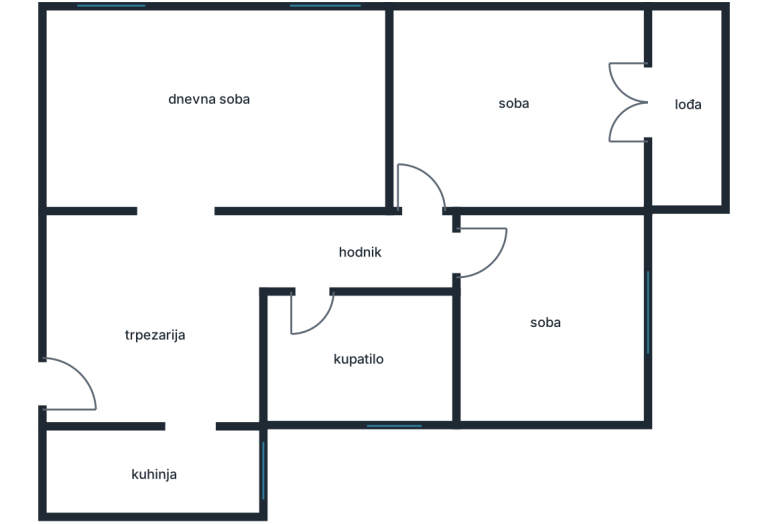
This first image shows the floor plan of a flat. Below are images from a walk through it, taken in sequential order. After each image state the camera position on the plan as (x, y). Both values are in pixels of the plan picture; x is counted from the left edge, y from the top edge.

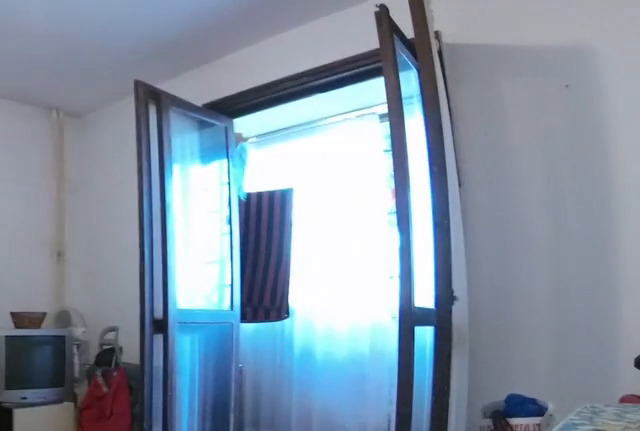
(427, 211)
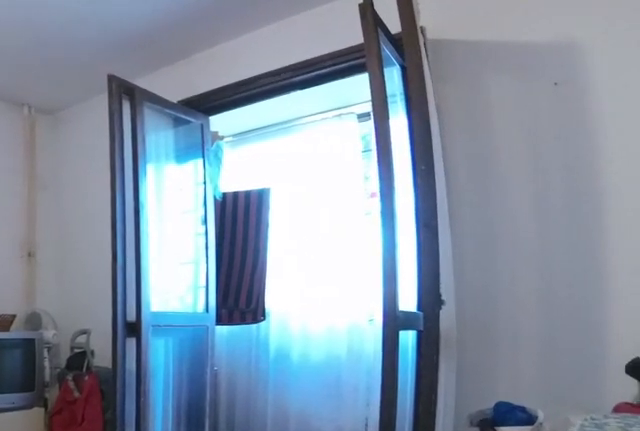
(441, 201)
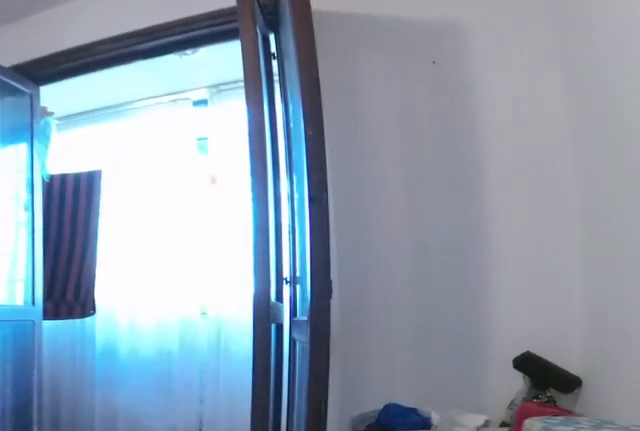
(473, 182)
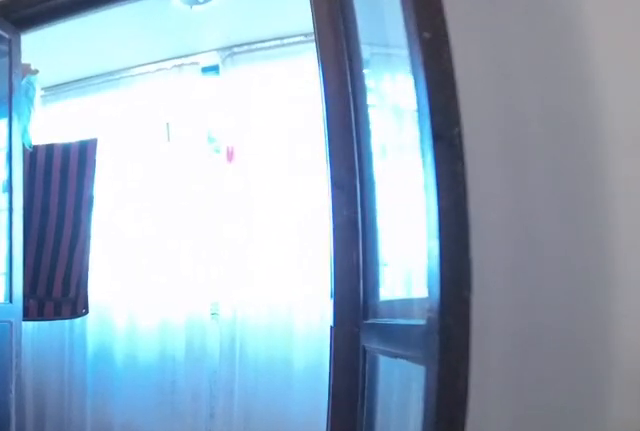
(508, 162)
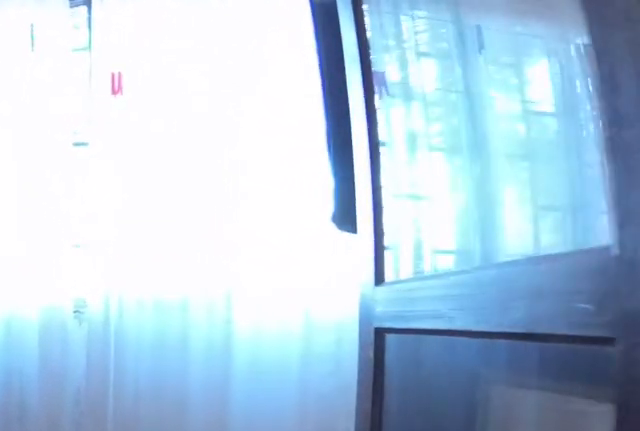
(563, 134)
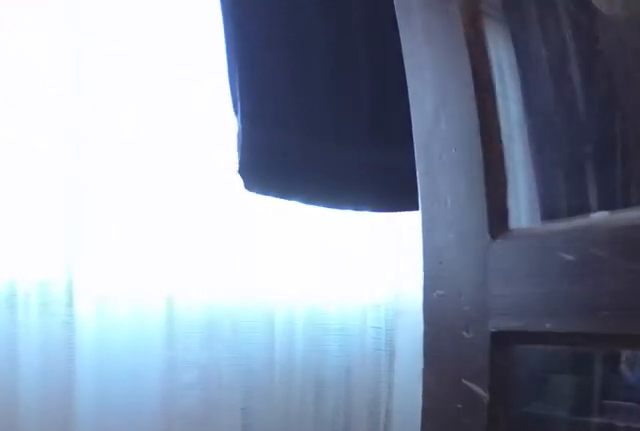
(602, 115)
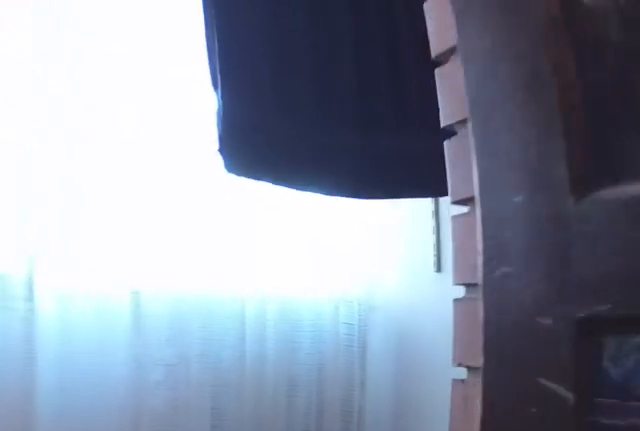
(613, 111)
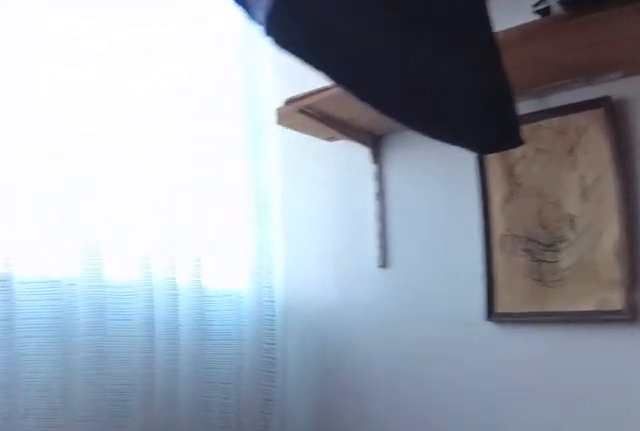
(642, 136)
